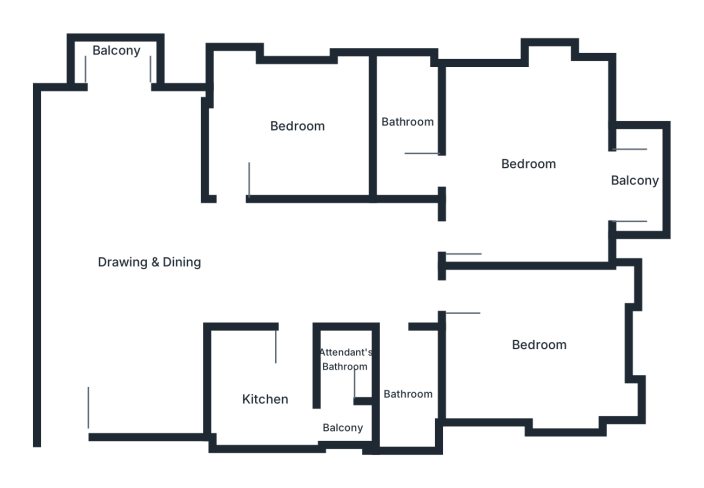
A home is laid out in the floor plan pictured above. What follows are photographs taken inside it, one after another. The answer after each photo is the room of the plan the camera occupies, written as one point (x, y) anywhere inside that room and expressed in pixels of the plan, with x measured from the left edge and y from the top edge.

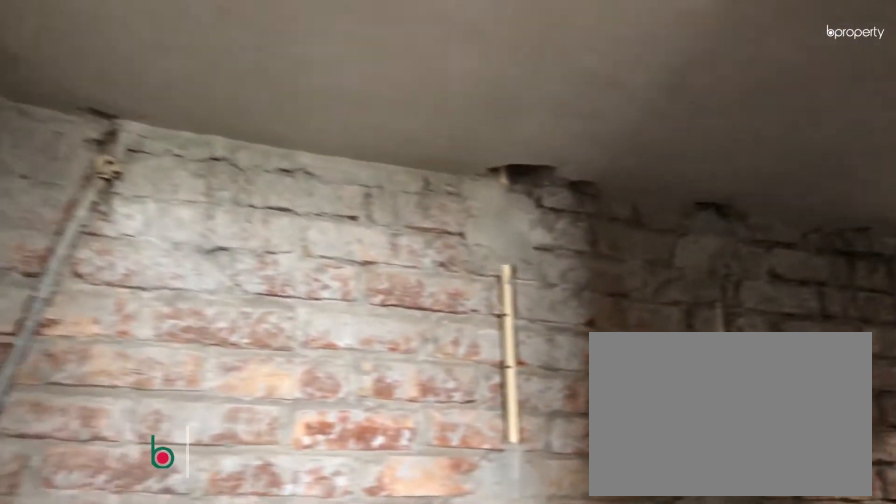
(408, 122)
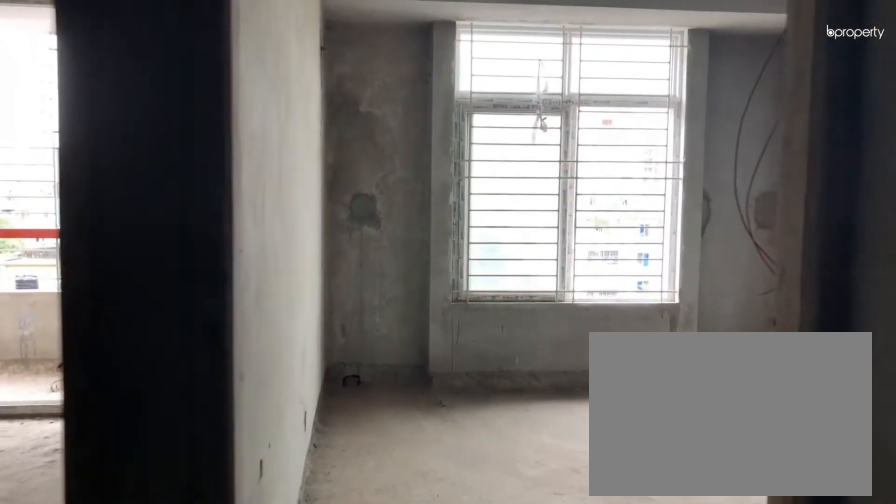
(429, 237)
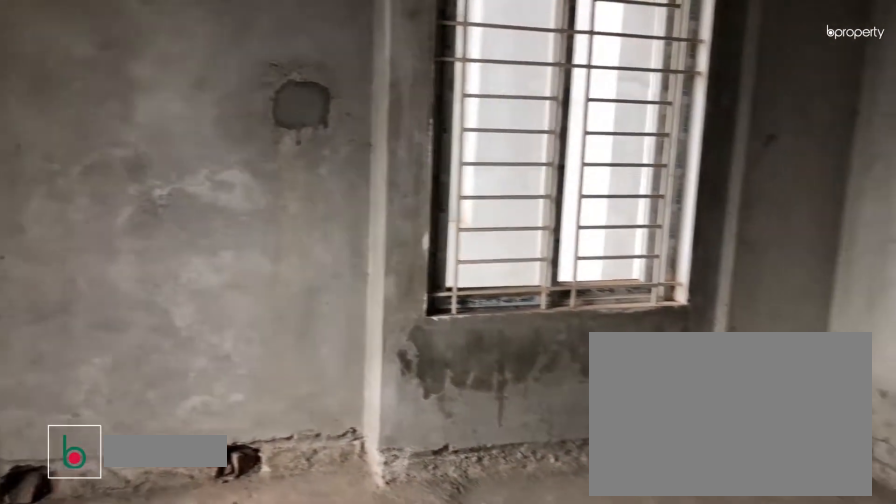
(542, 356)
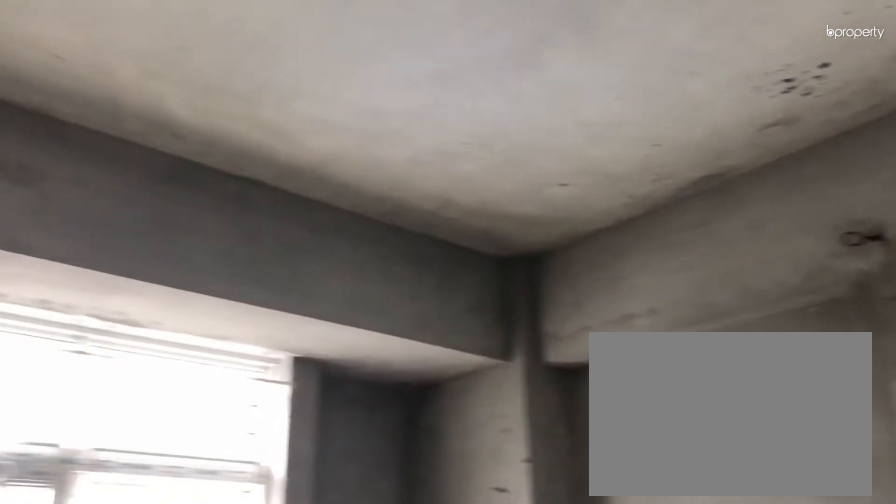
(542, 356)
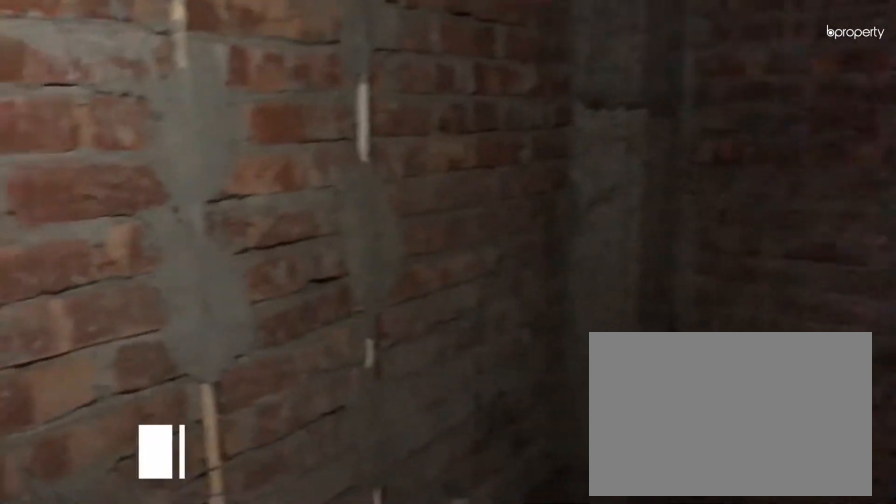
(408, 383)
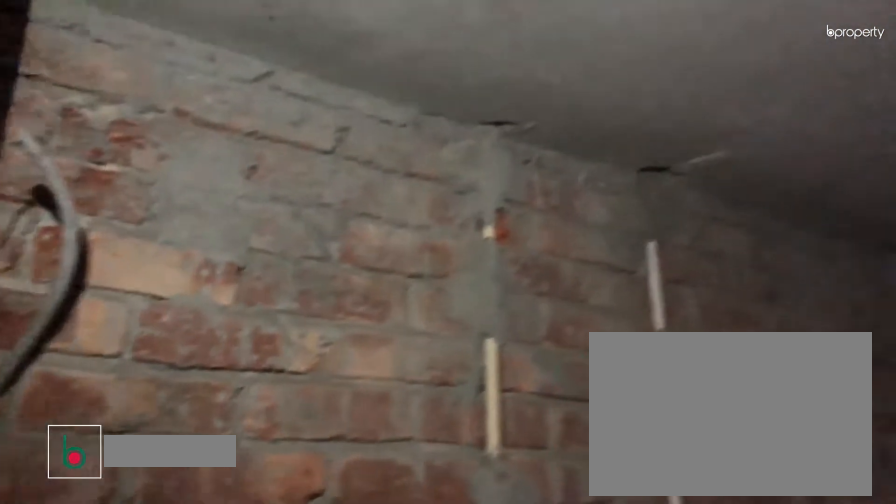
(408, 383)
